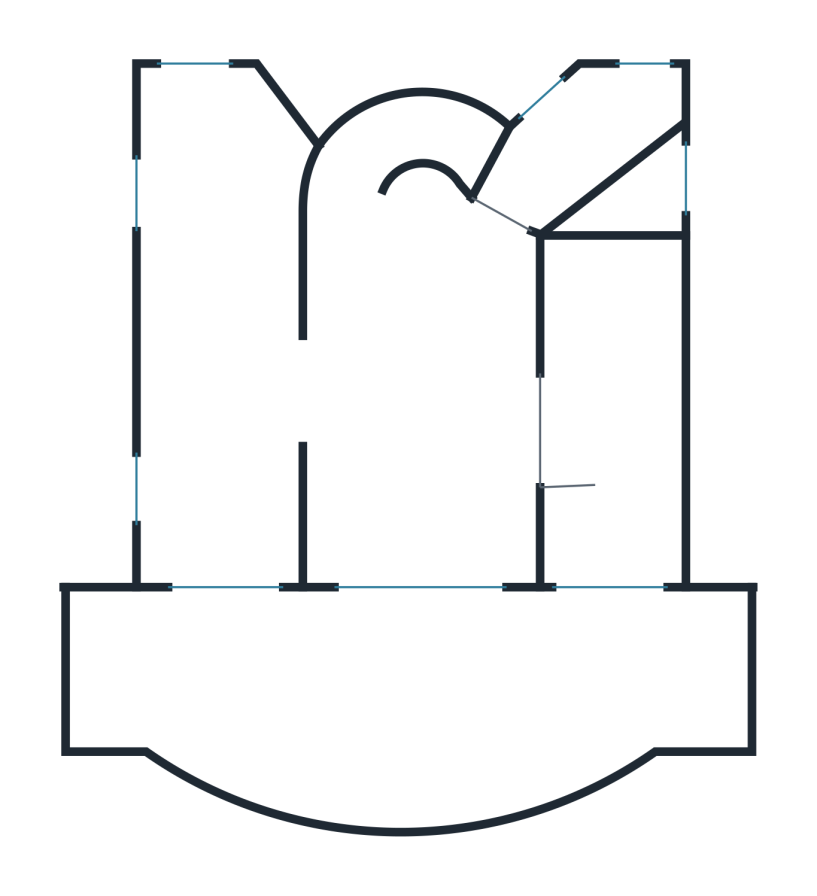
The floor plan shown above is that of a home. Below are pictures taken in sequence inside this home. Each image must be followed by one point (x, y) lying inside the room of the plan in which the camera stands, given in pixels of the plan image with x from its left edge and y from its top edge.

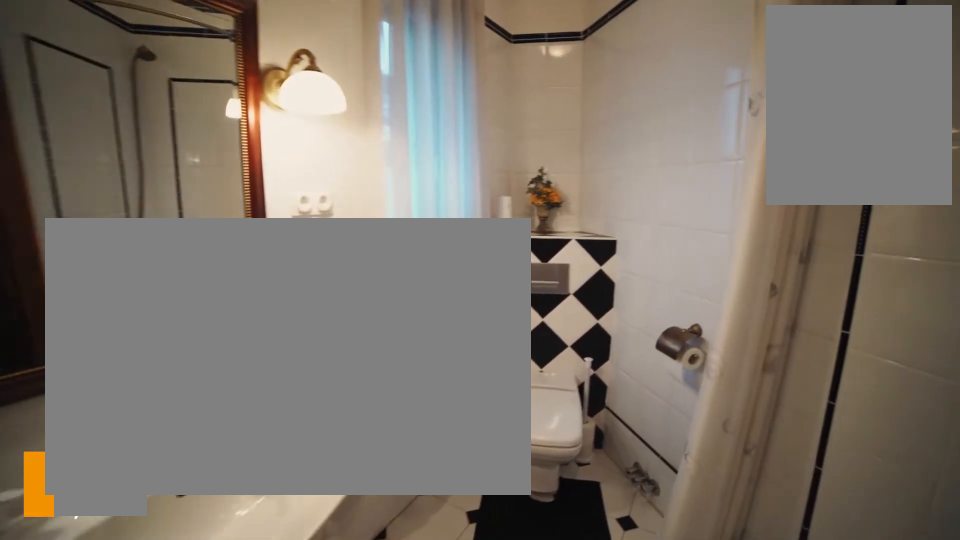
(613, 202)
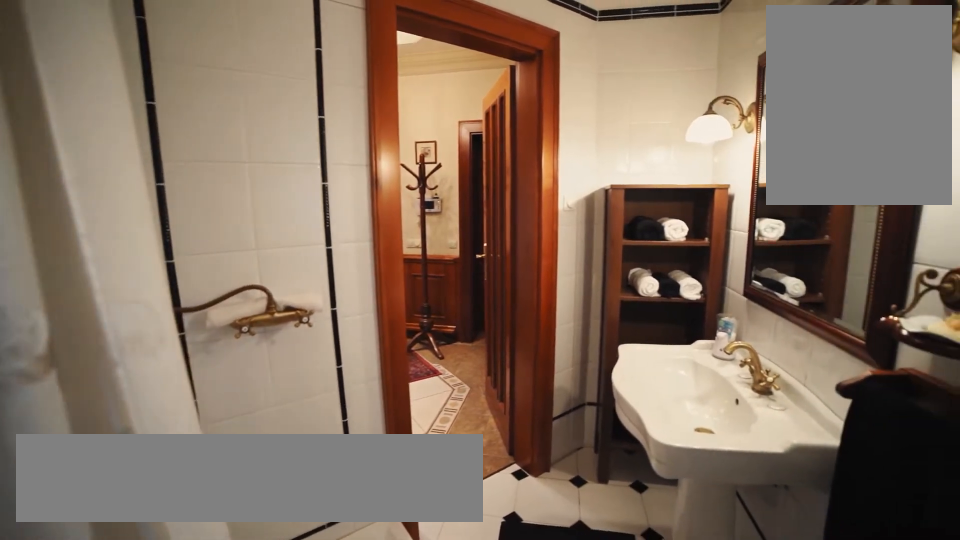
(653, 191)
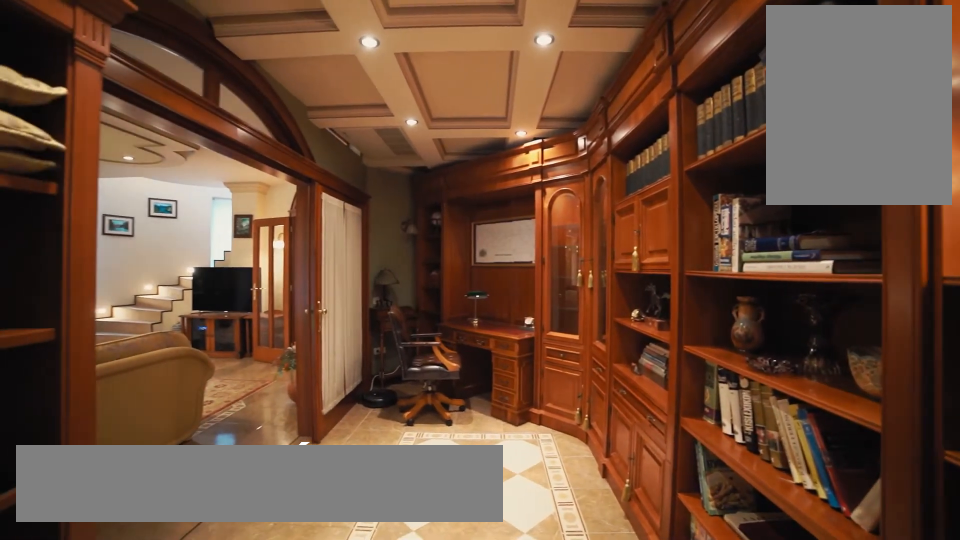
(616, 519)
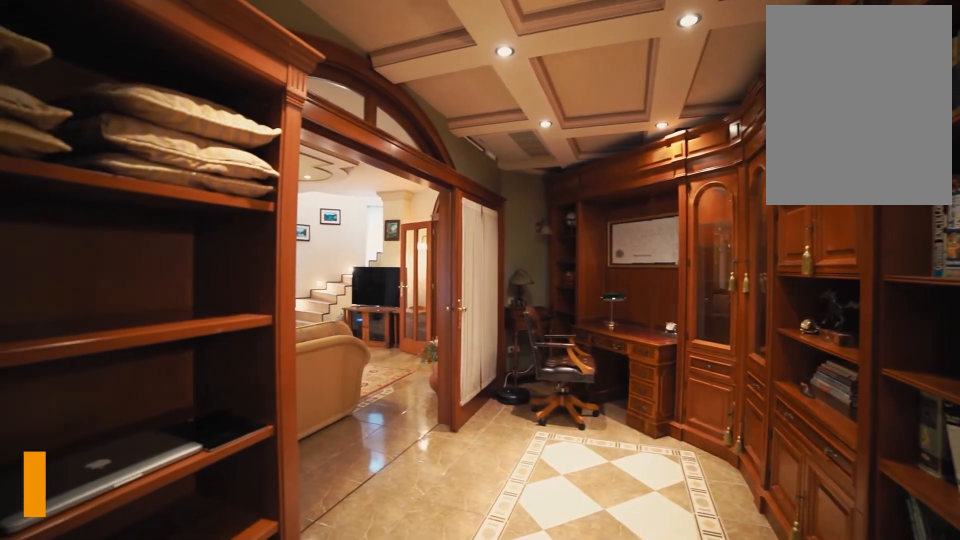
(616, 519)
